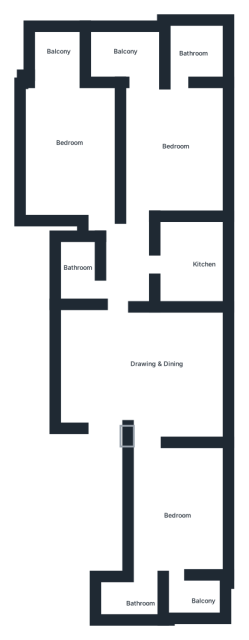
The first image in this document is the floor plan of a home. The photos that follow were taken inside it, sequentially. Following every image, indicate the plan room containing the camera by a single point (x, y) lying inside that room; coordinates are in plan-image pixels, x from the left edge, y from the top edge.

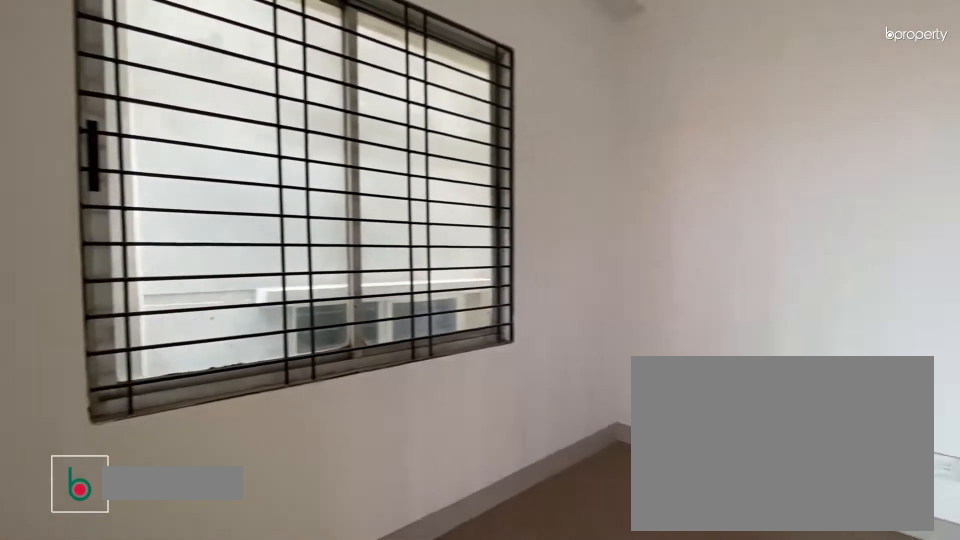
(176, 144)
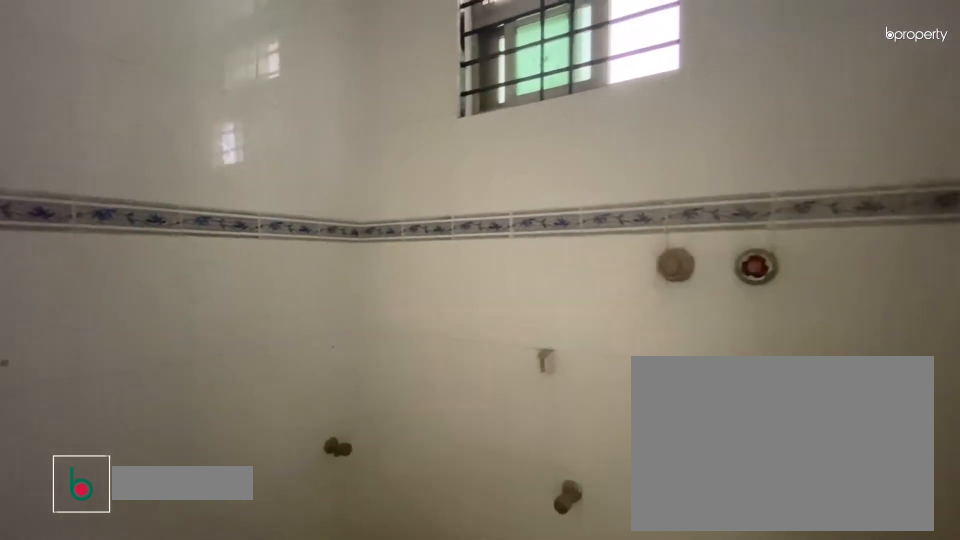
(192, 53)
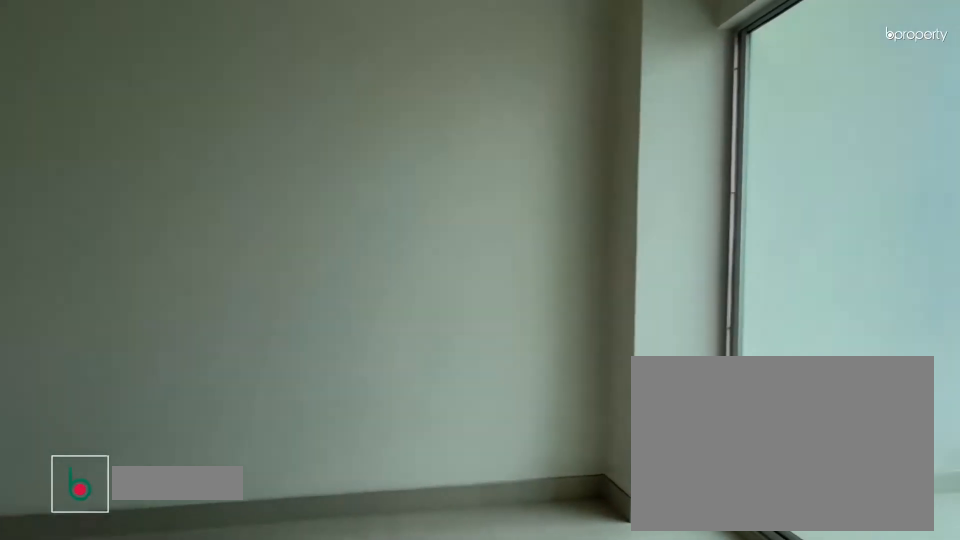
(68, 145)
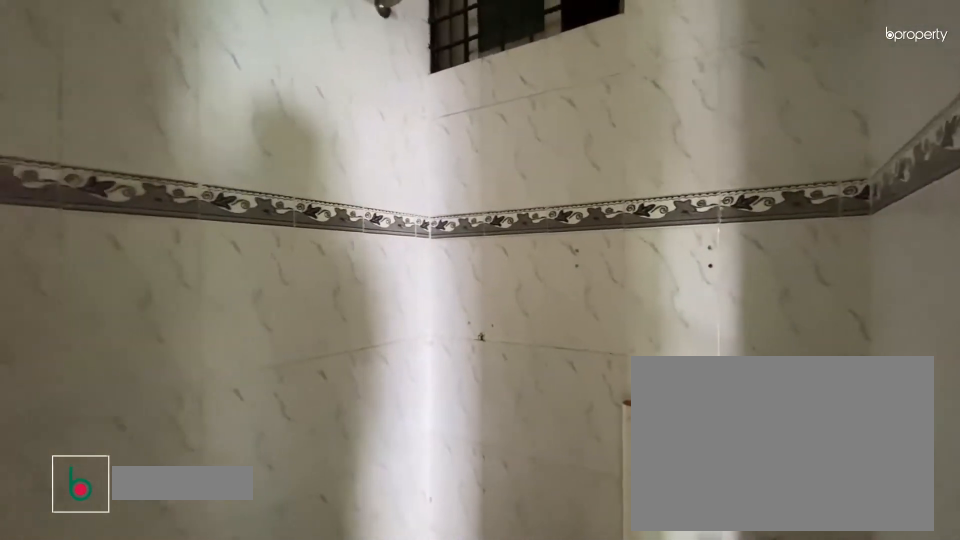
(77, 258)
